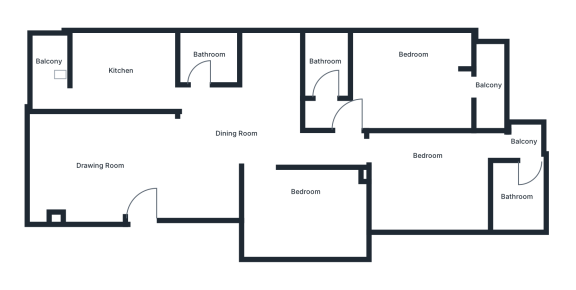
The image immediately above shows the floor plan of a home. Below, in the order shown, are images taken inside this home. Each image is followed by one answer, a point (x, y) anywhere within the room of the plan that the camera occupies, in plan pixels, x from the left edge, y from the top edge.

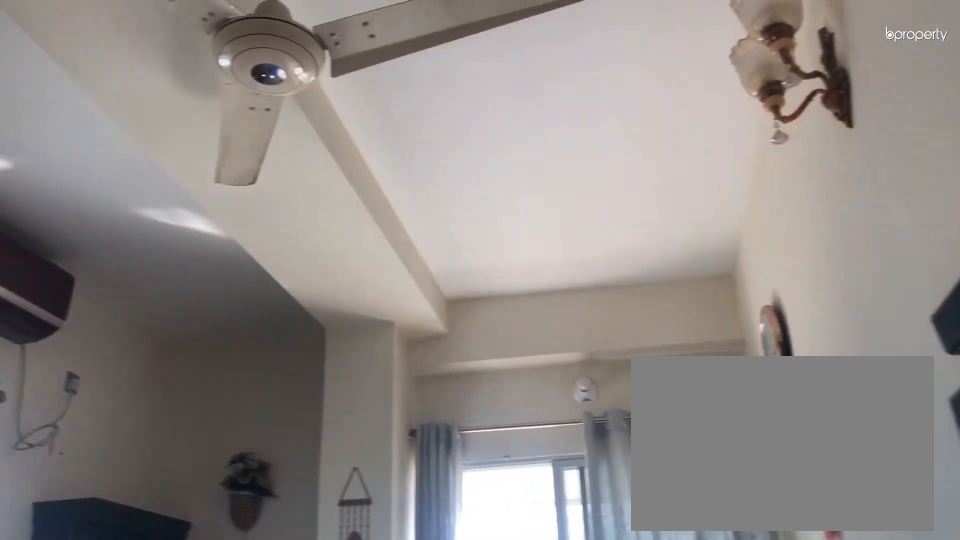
(413, 88)
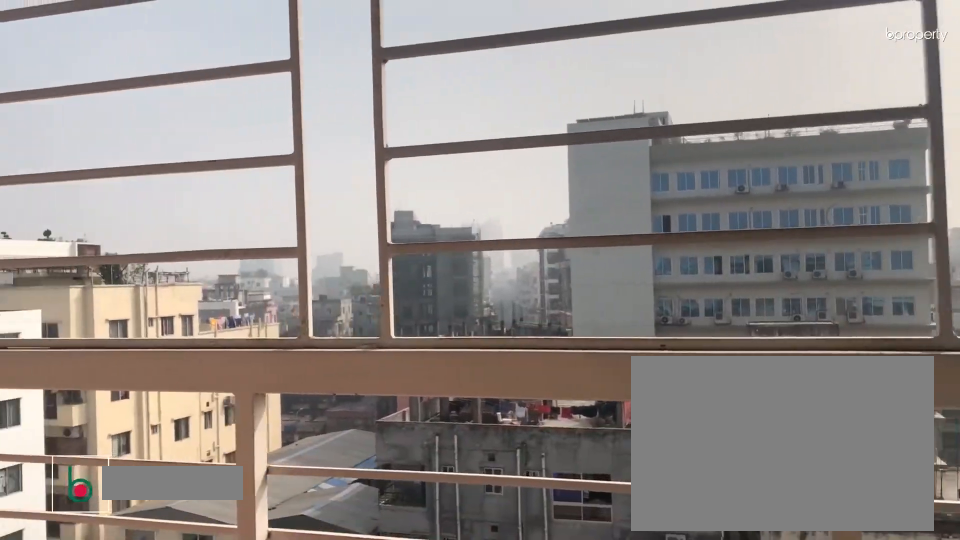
(488, 86)
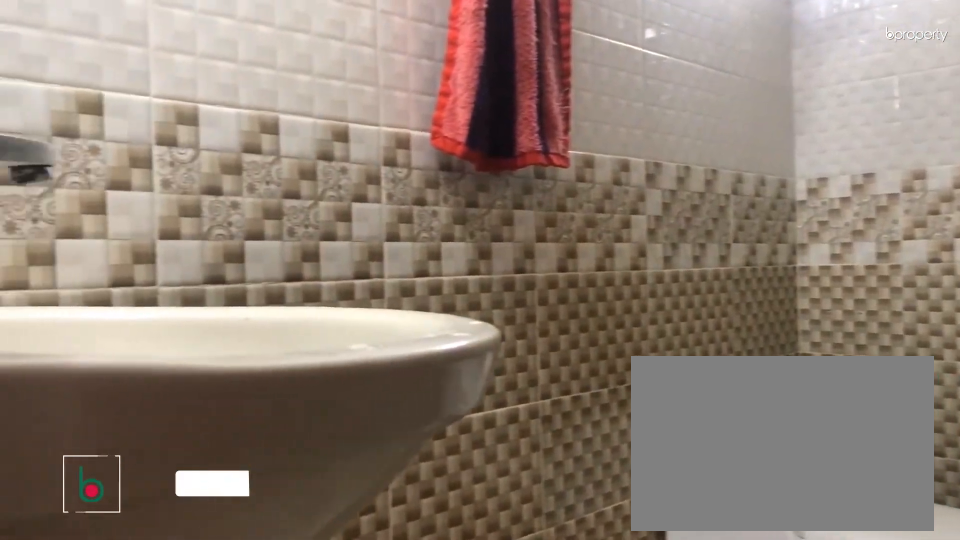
(324, 63)
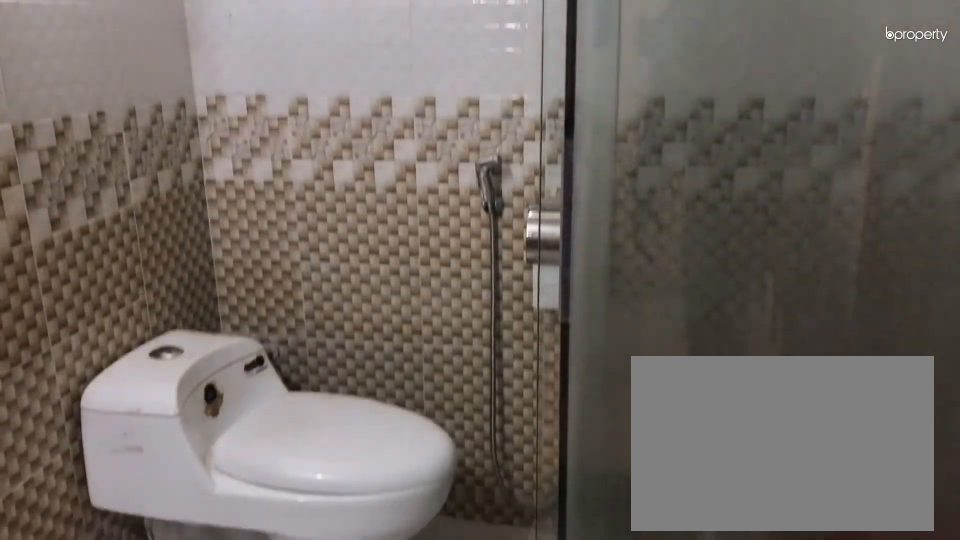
(324, 63)
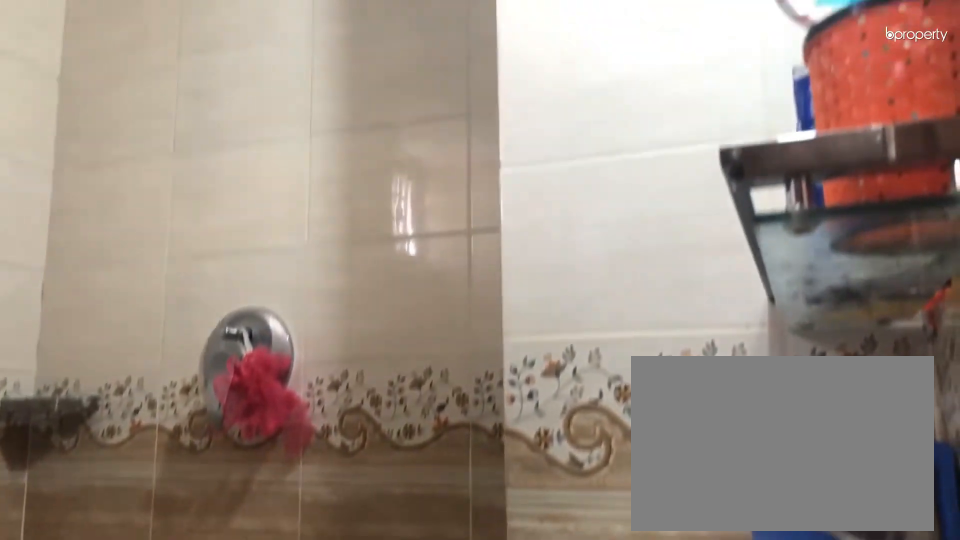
(210, 56)
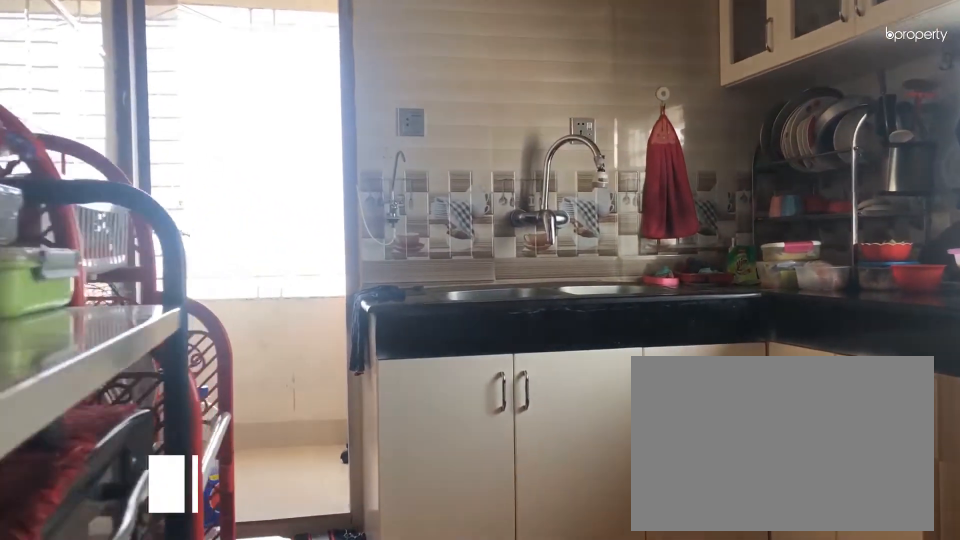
(121, 71)
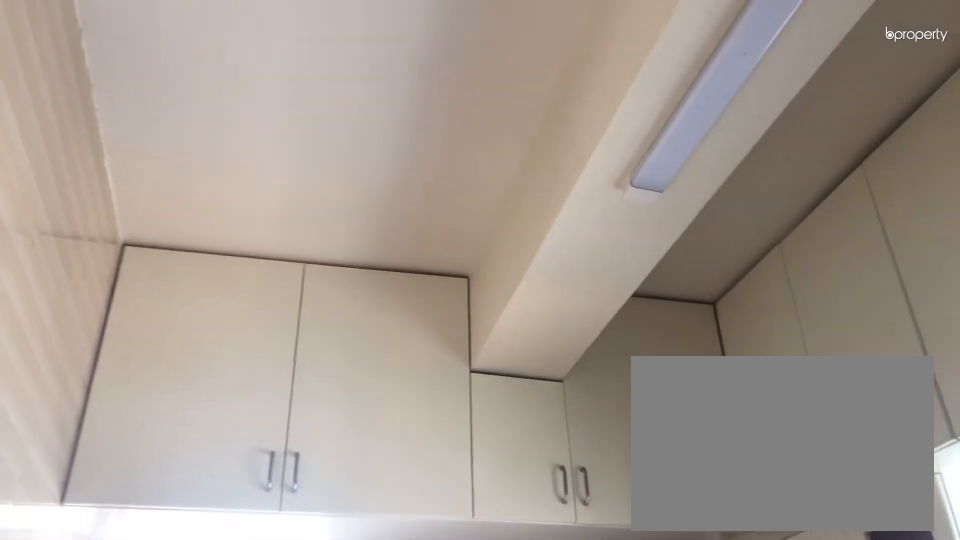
(121, 71)
